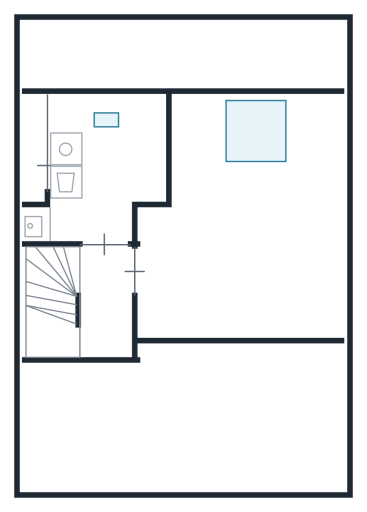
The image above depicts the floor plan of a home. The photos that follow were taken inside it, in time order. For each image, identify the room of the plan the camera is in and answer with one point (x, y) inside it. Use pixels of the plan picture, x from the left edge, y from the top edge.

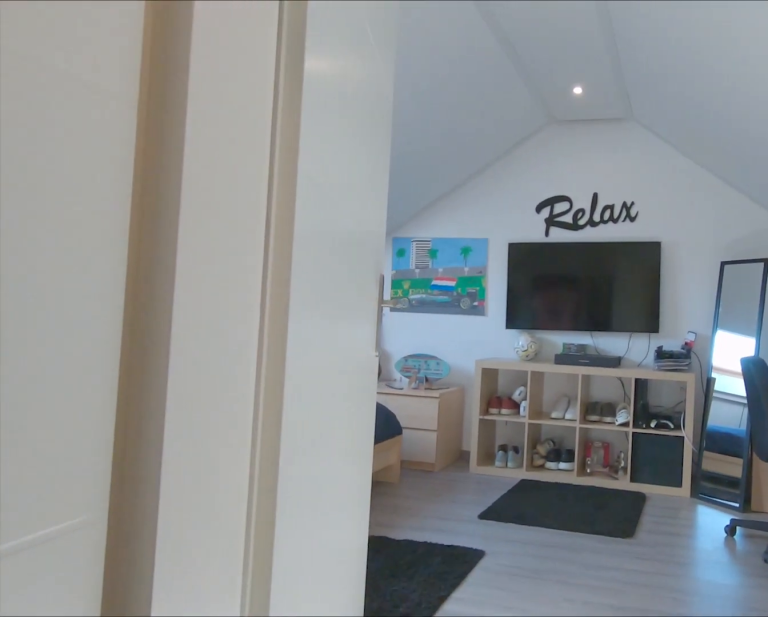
(105, 301)
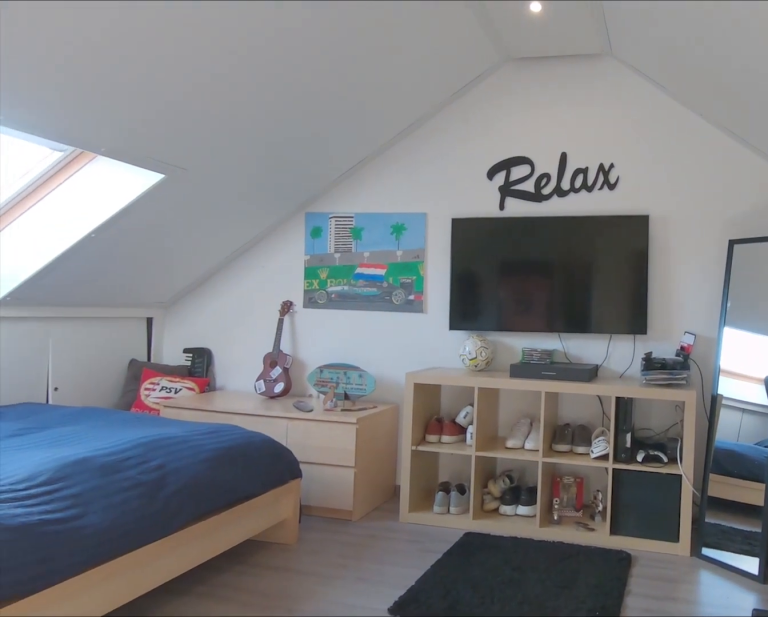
(246, 237)
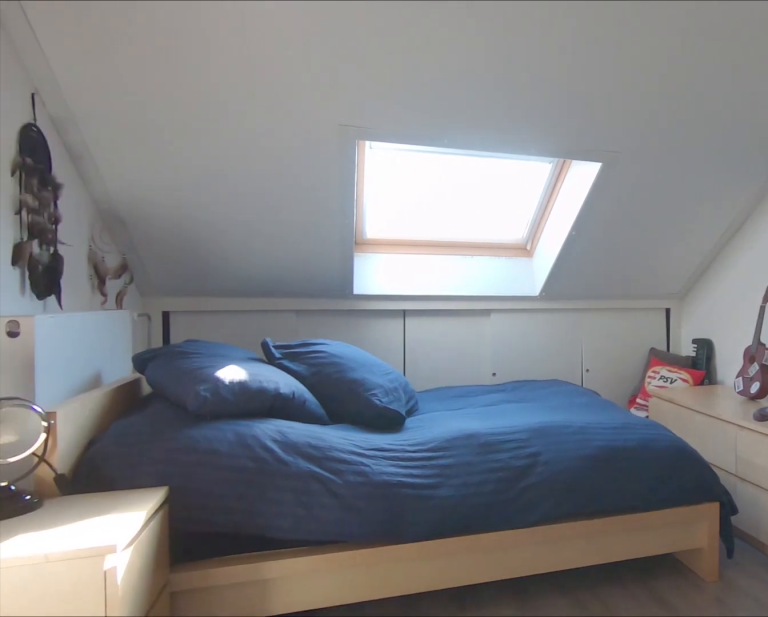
(246, 237)
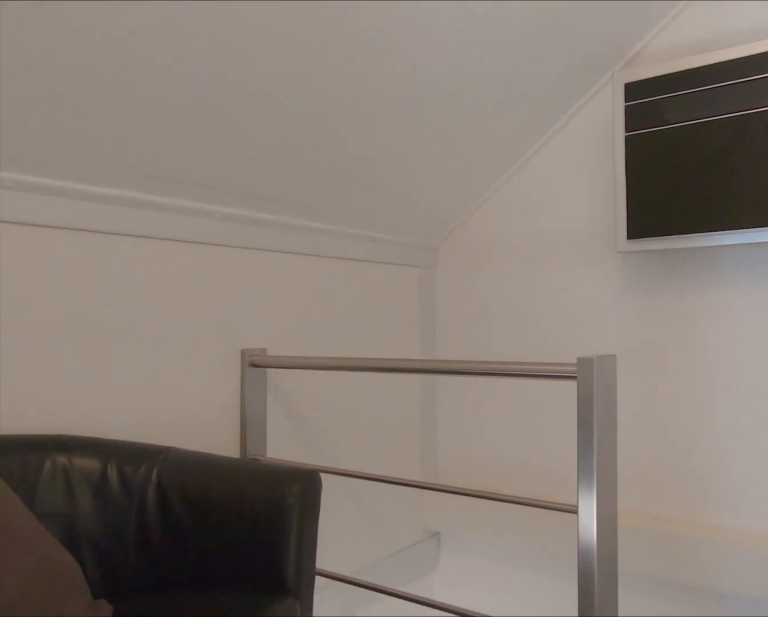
(105, 300)
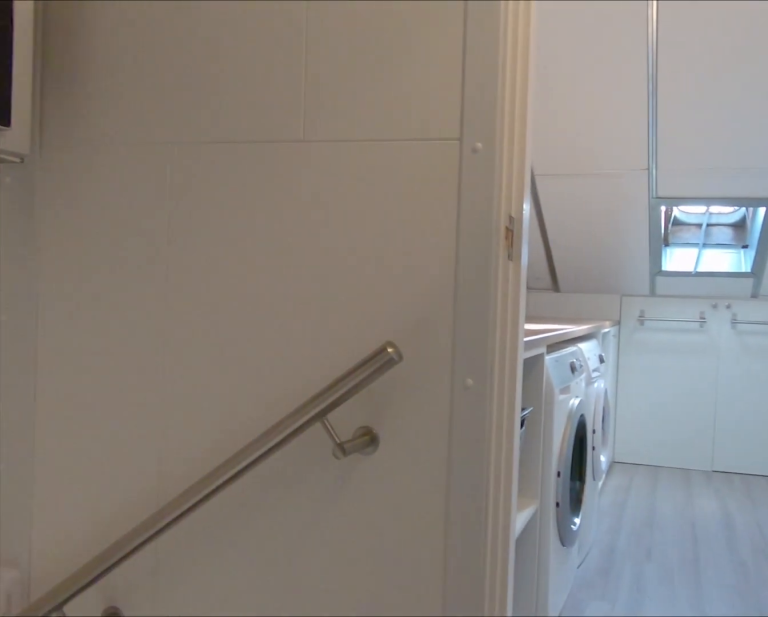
(105, 300)
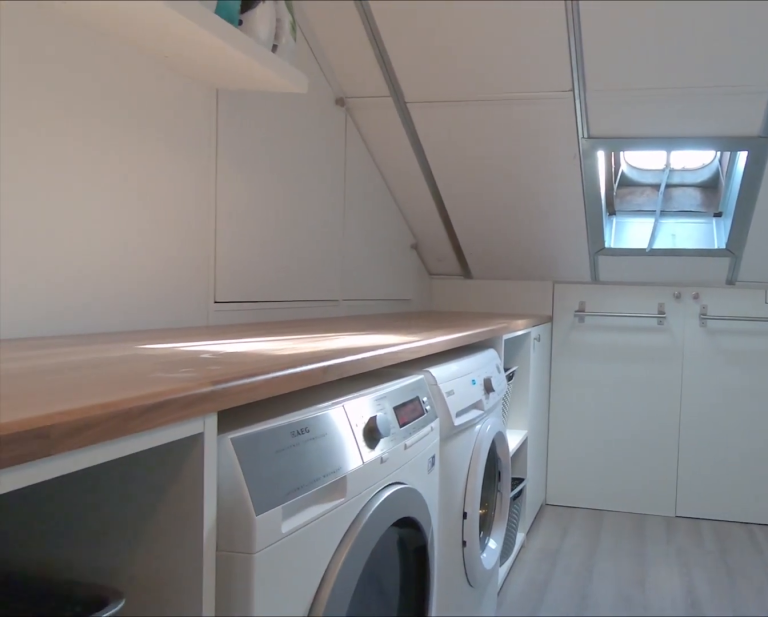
(115, 178)
